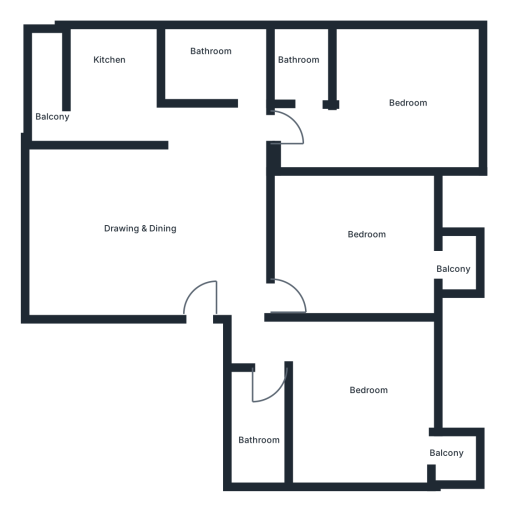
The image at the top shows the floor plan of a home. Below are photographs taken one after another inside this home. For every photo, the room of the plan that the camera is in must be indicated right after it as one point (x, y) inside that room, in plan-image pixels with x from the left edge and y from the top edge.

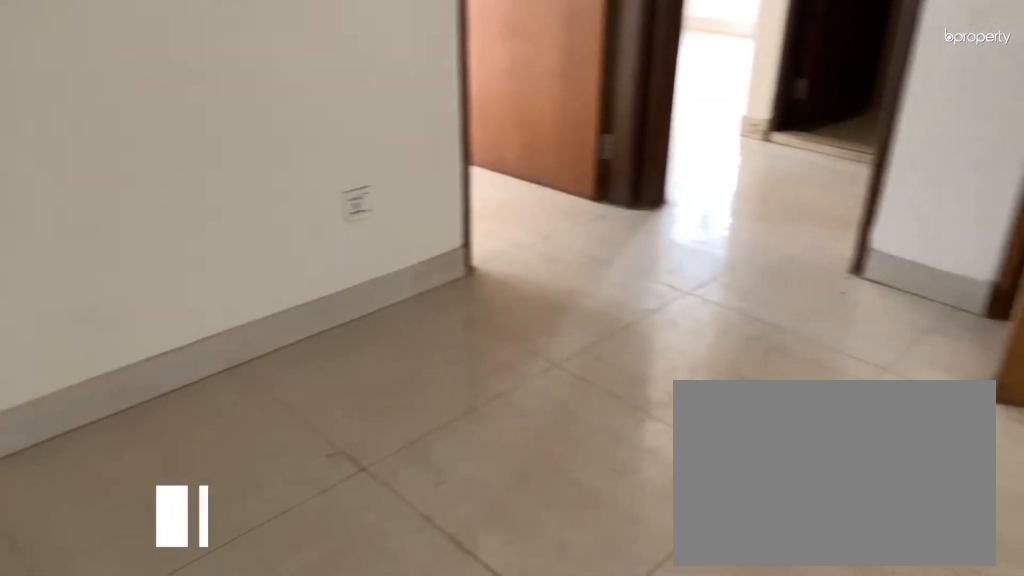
(163, 223)
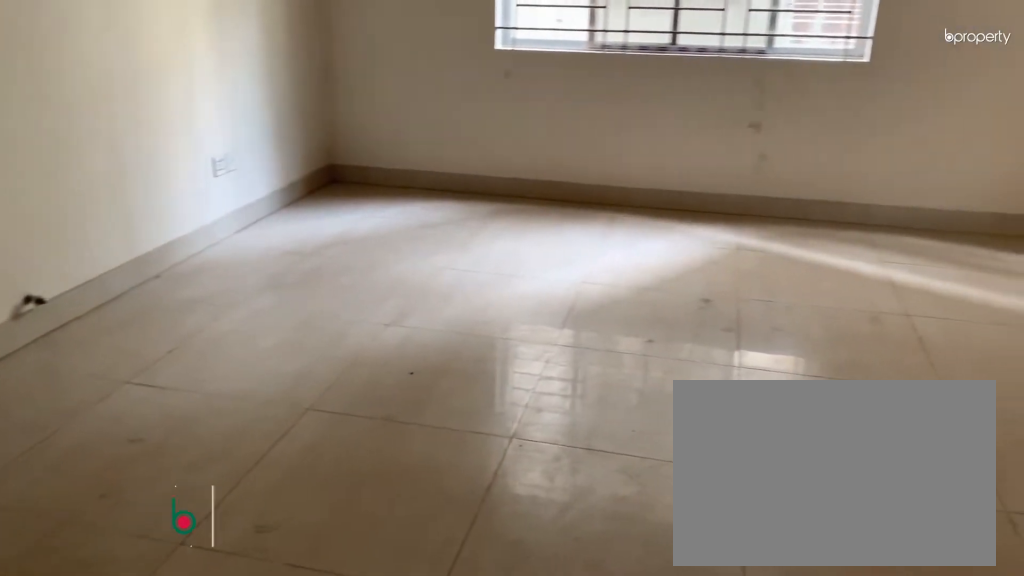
(163, 223)
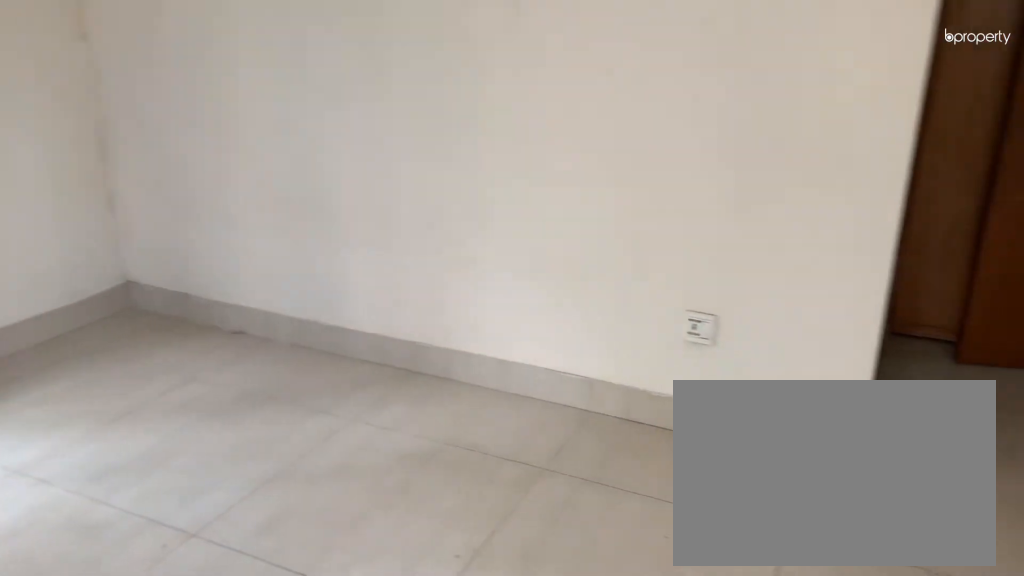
(366, 415)
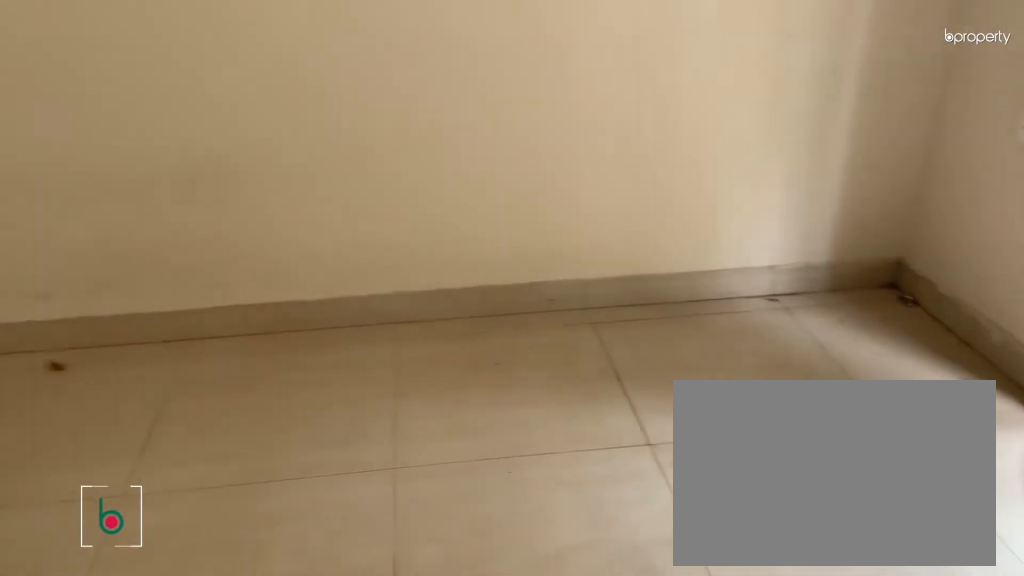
(377, 262)
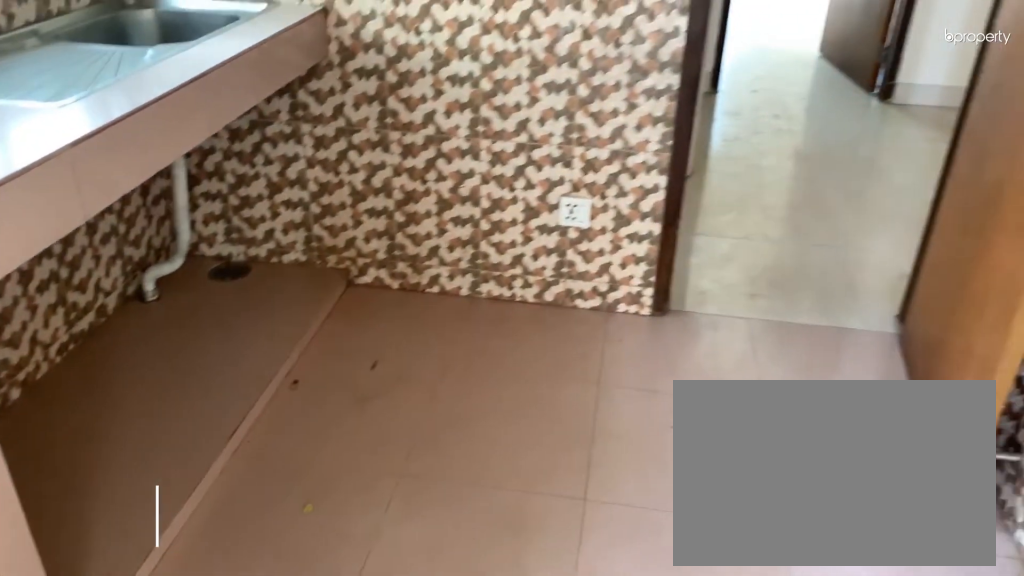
(116, 78)
